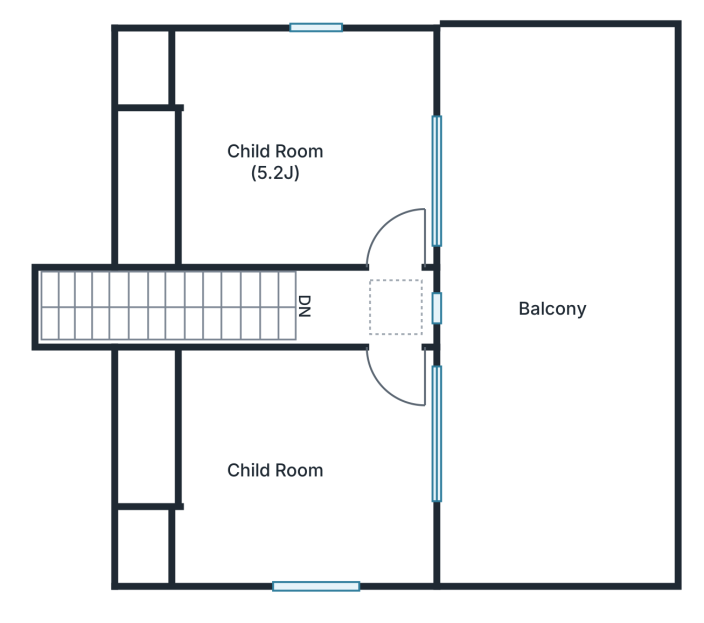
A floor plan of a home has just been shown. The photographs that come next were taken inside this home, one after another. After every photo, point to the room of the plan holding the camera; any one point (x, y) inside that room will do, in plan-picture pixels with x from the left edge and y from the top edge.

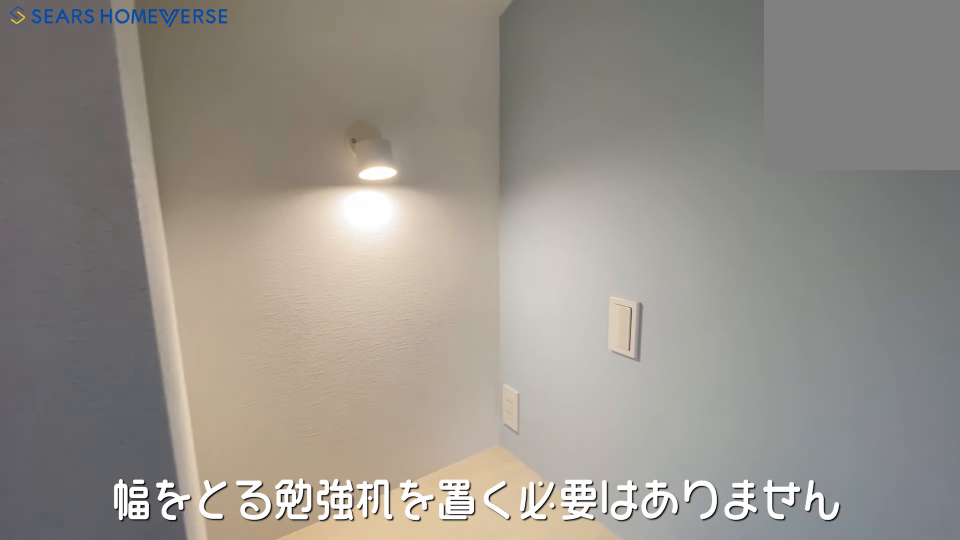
(291, 159)
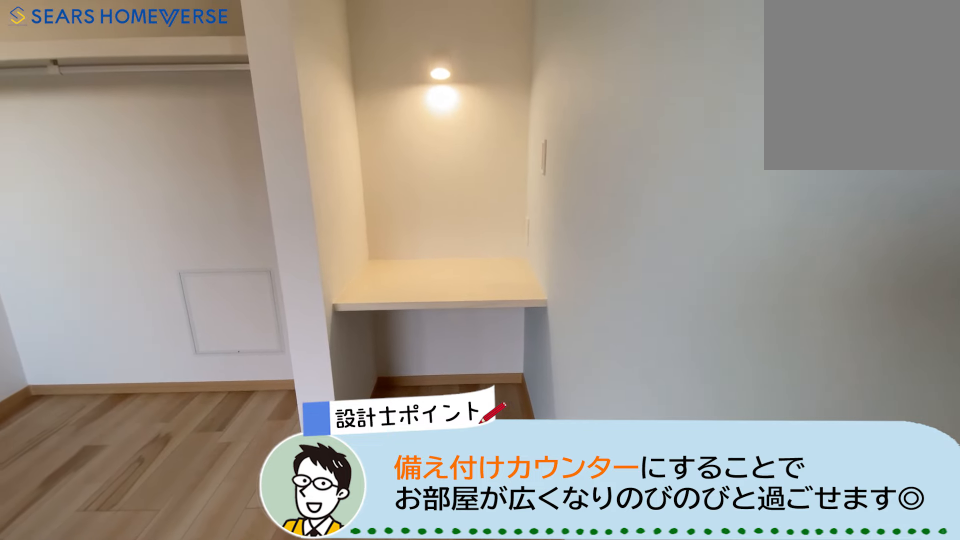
(291, 159)
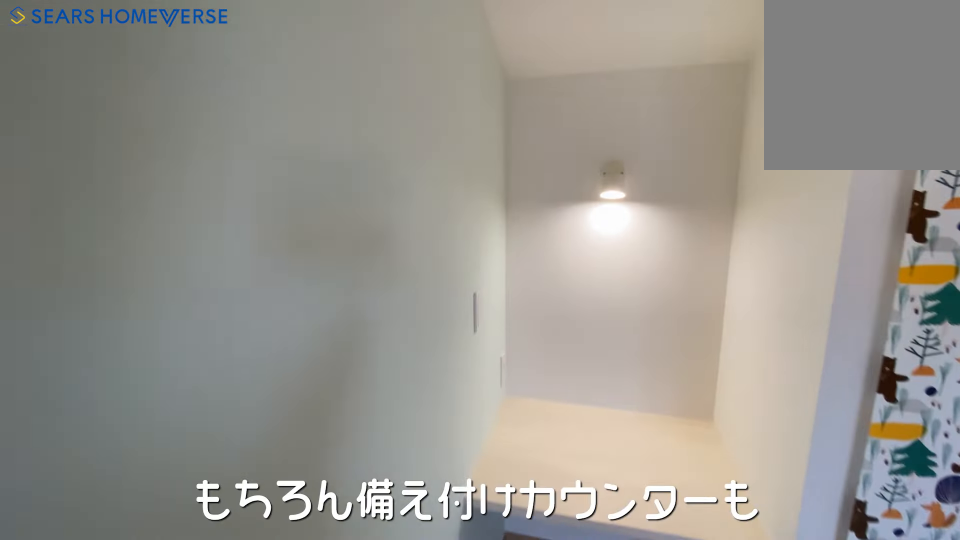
(297, 446)
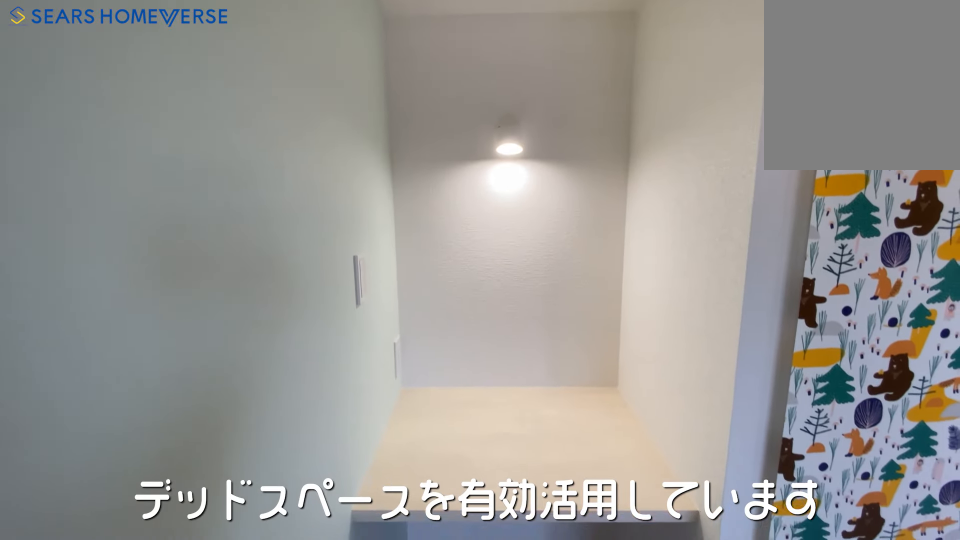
(300, 449)
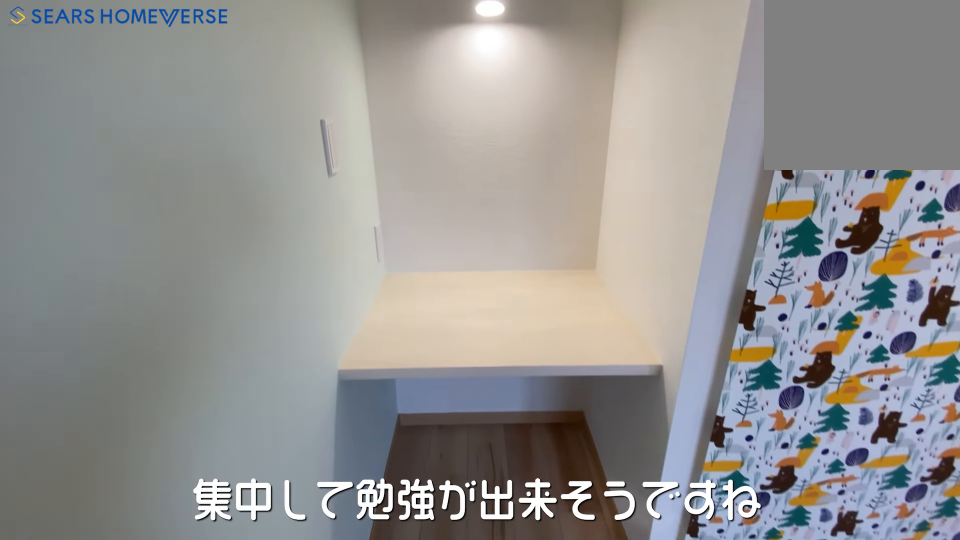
(309, 449)
